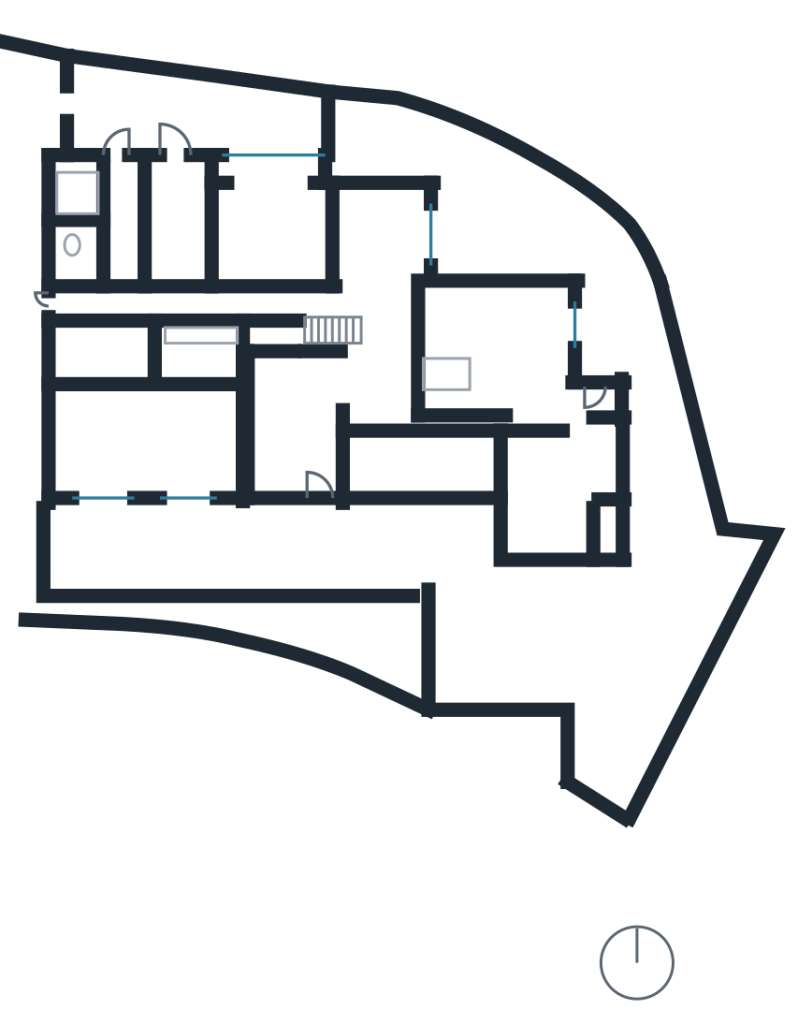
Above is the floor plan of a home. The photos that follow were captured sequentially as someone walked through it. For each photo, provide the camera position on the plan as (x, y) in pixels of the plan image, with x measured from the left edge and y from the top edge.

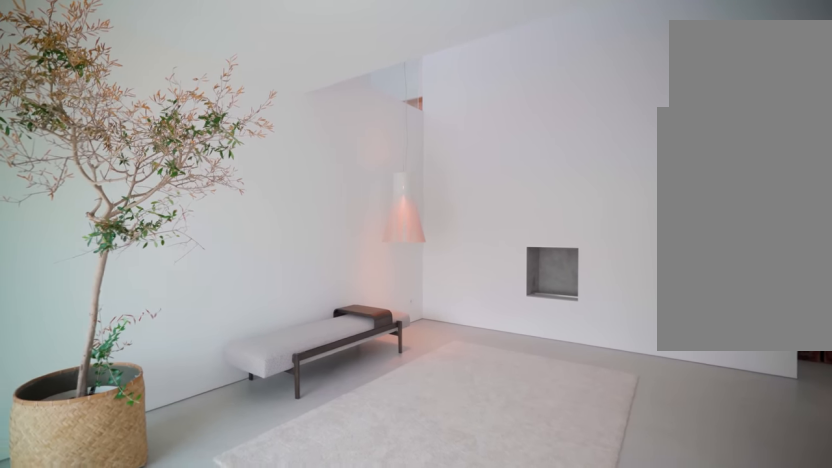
(319, 482)
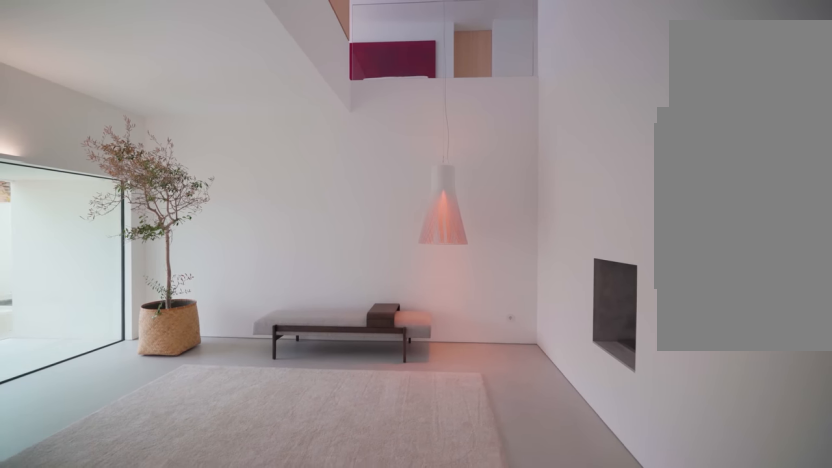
(332, 391)
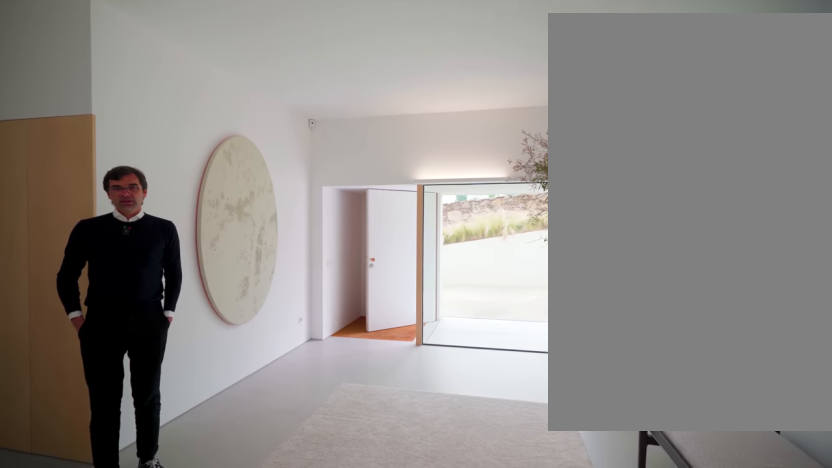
(271, 379)
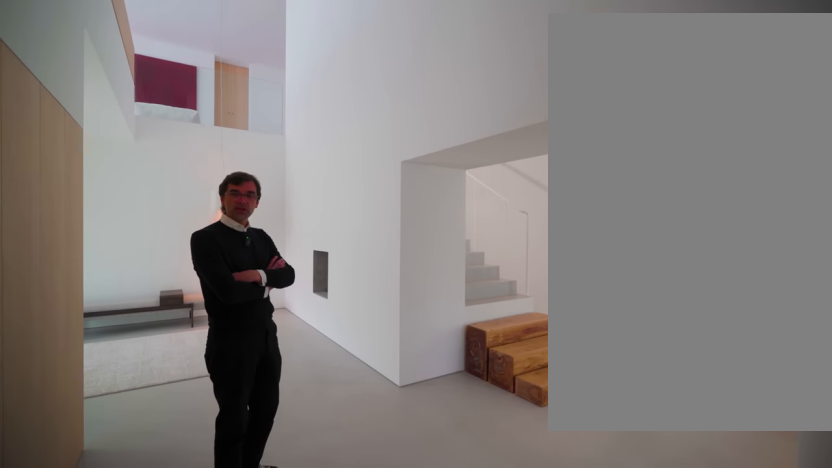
(397, 378)
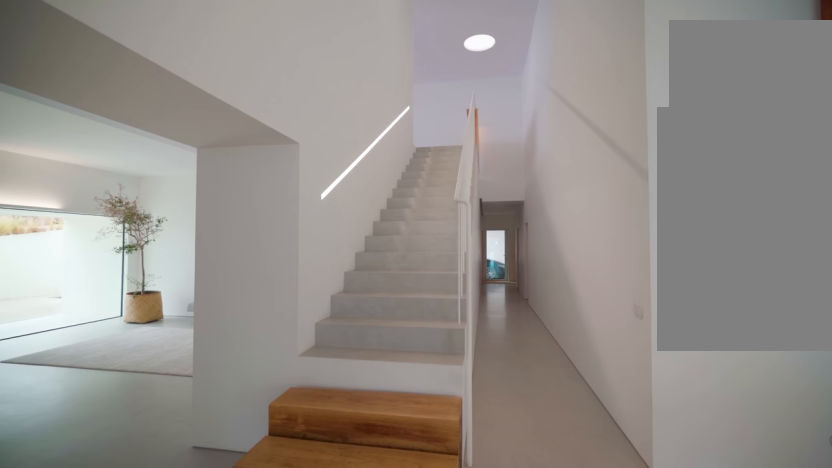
(406, 305)
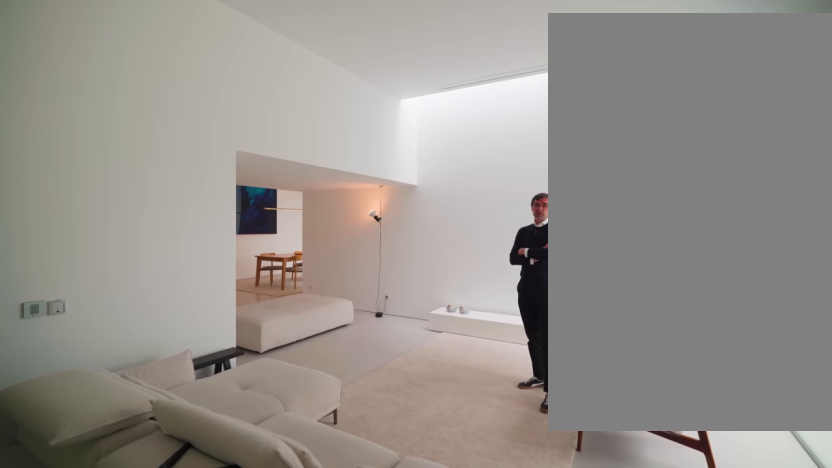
(522, 413)
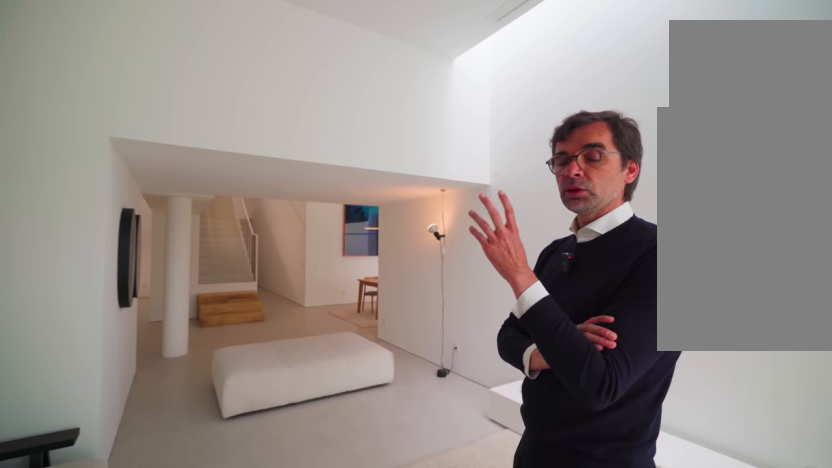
(549, 371)
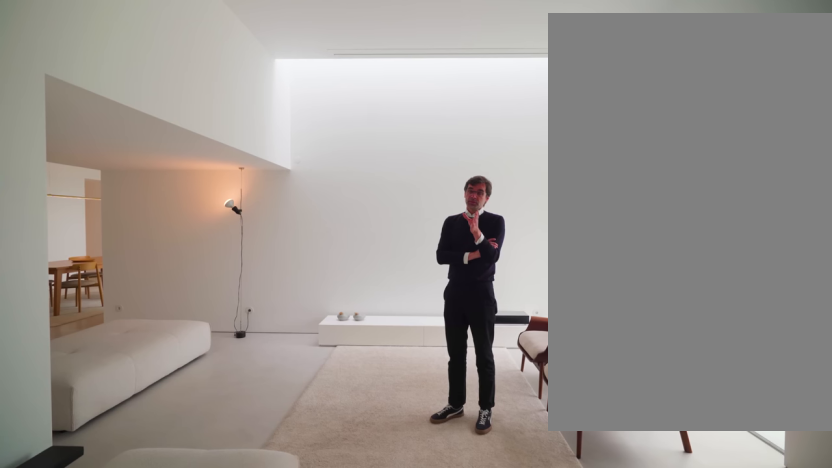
(527, 363)
